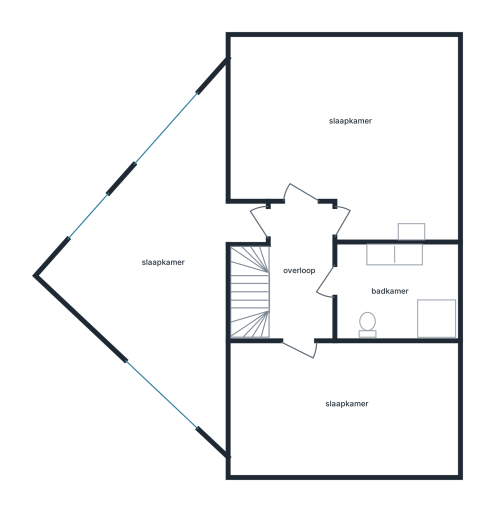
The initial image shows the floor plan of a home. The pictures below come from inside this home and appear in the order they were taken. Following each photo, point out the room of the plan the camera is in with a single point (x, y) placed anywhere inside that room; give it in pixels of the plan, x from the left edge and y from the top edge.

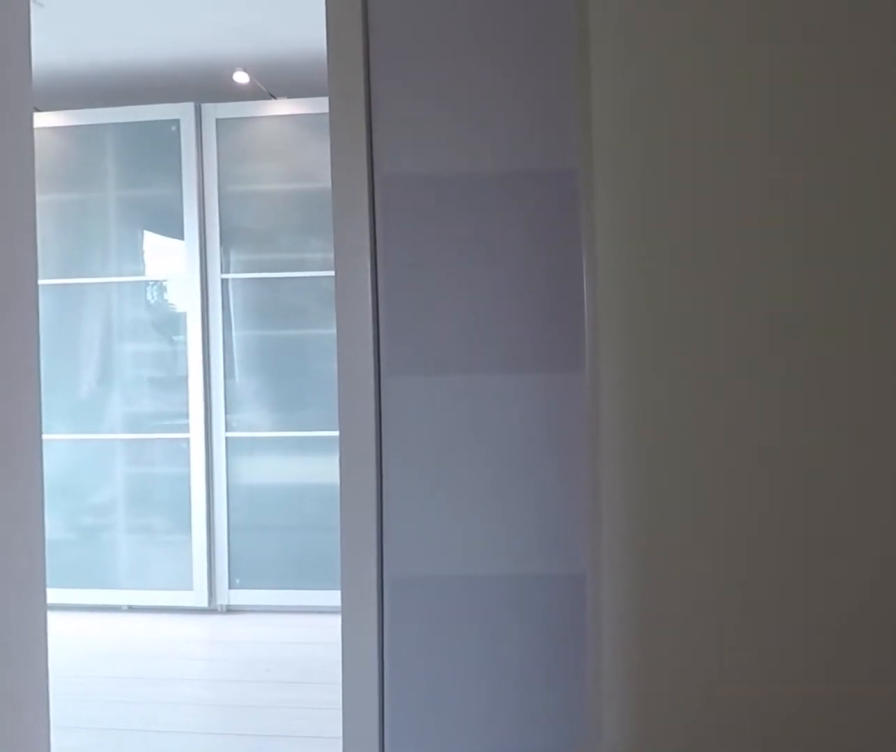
(323, 320)
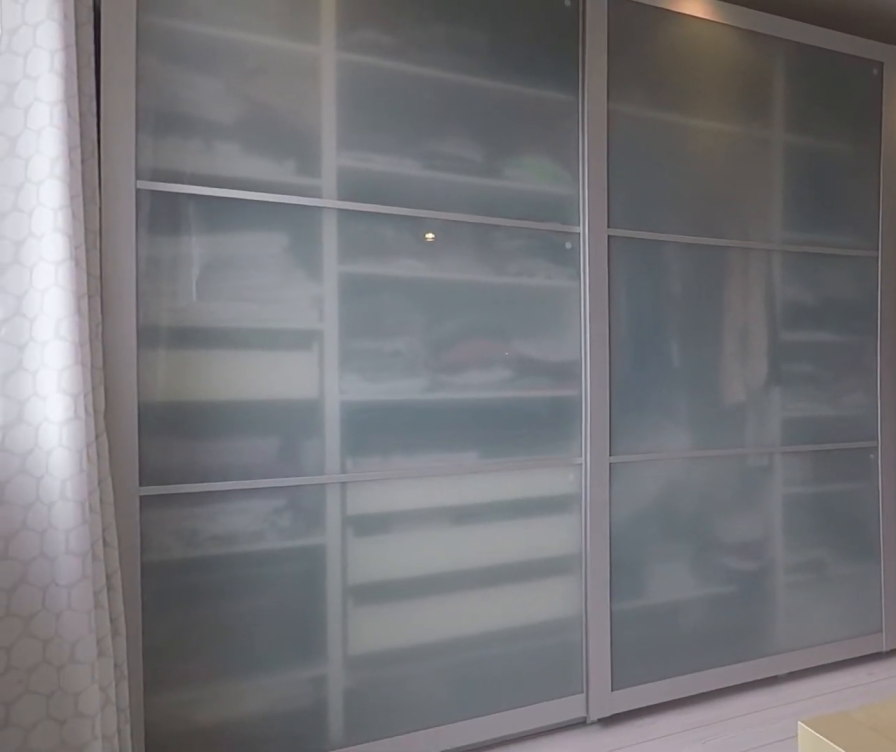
(454, 140)
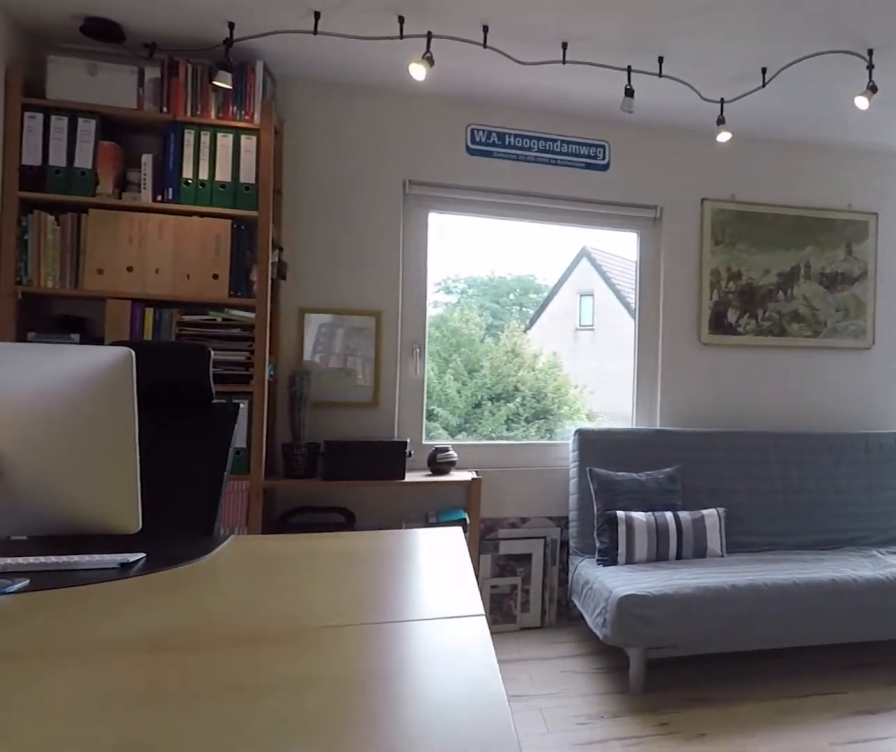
(171, 350)
